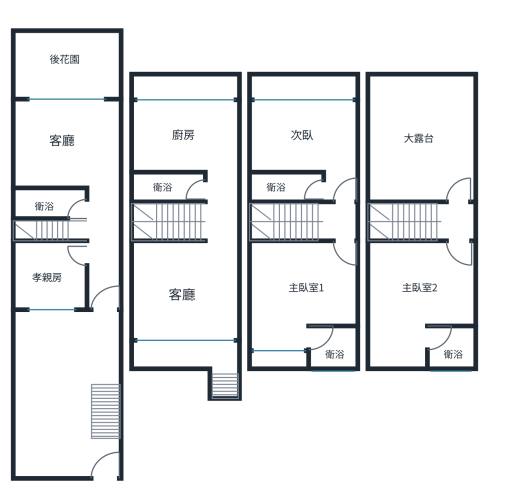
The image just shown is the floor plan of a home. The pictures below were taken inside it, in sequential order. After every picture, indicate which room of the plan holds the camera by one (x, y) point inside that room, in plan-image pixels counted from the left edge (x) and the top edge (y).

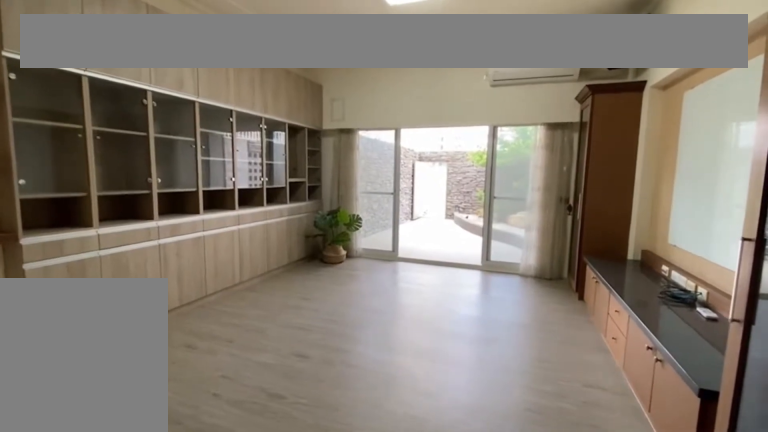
(62, 143)
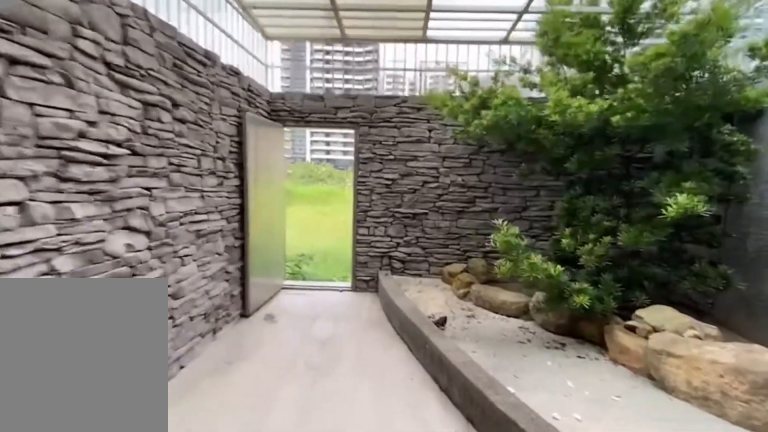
(54, 79)
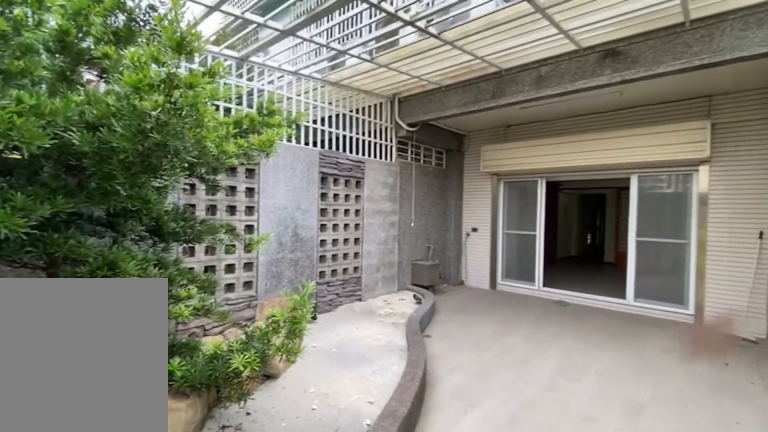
(54, 78)
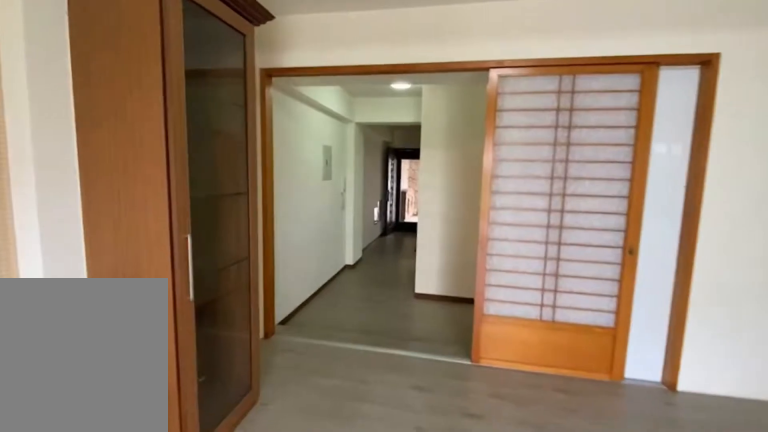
(54, 155)
